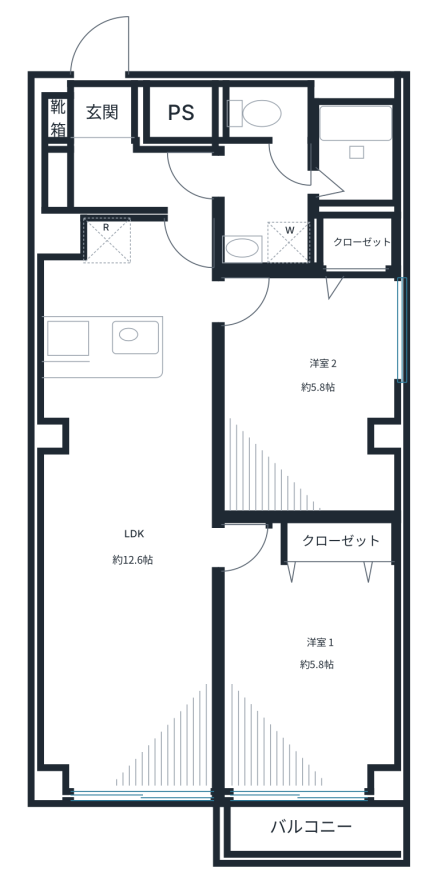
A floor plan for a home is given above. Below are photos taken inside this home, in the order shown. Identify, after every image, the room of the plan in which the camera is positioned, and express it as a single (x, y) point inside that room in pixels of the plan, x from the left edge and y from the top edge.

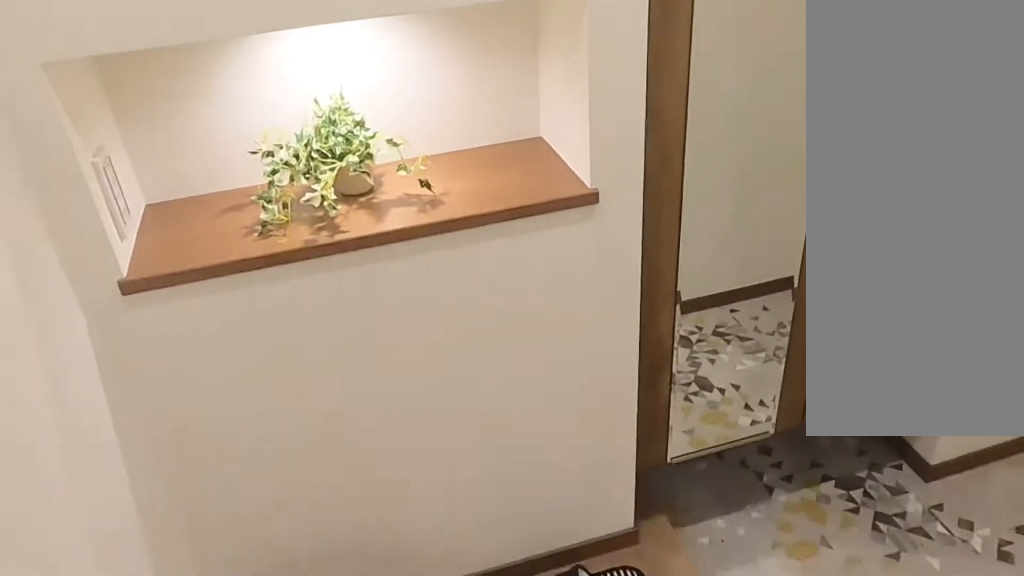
(114, 157)
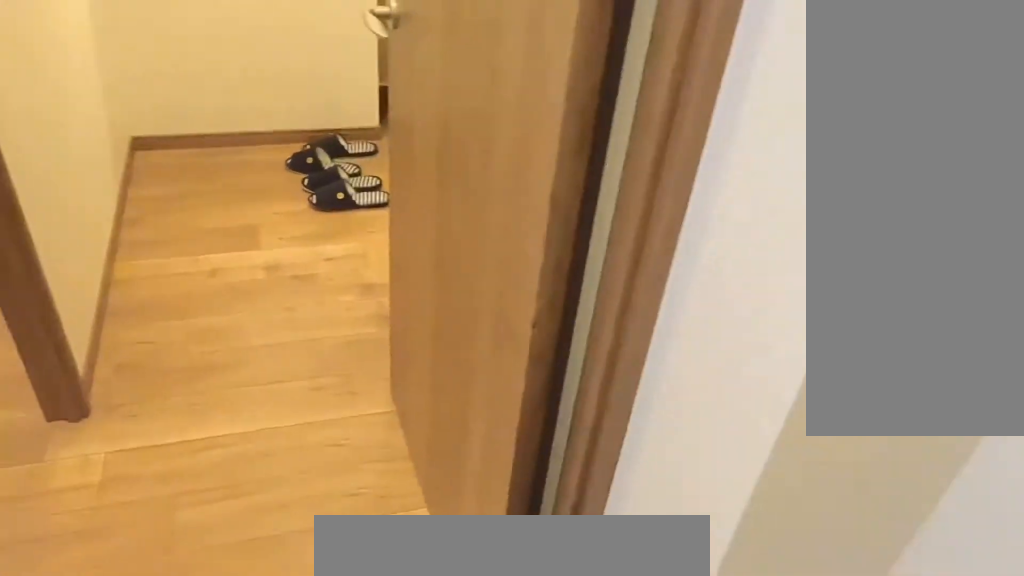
(298, 193)
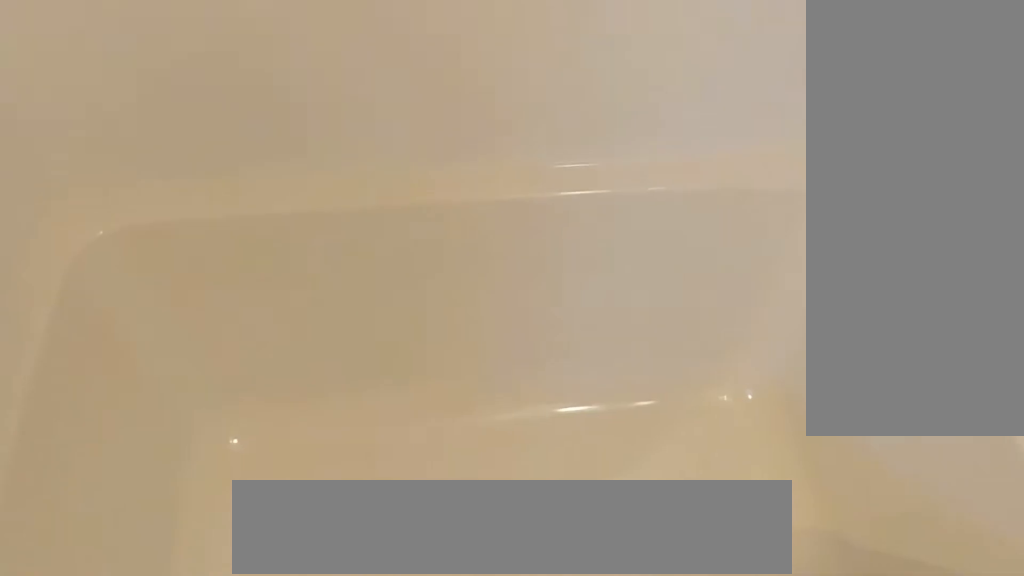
(298, 193)
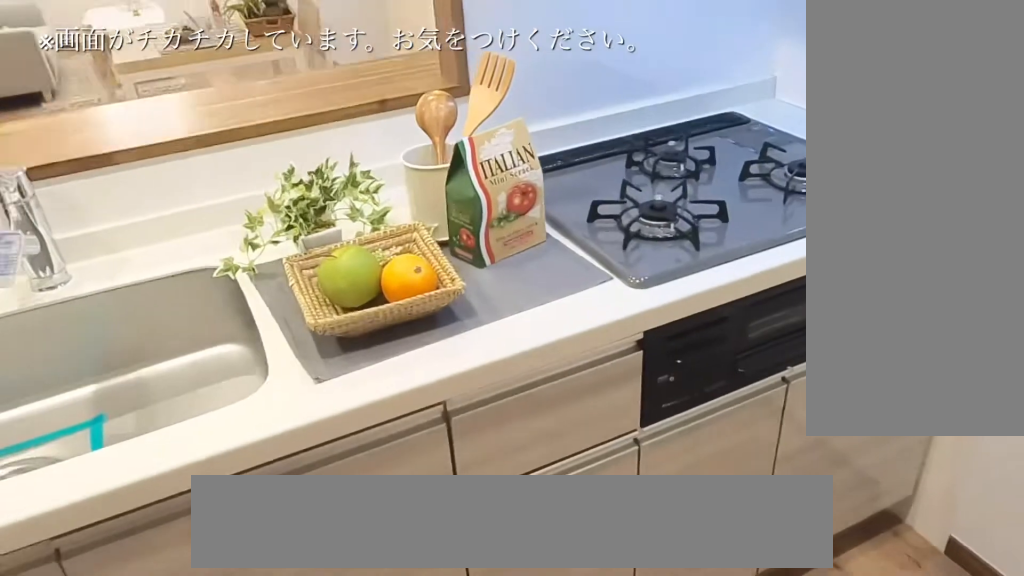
(112, 275)
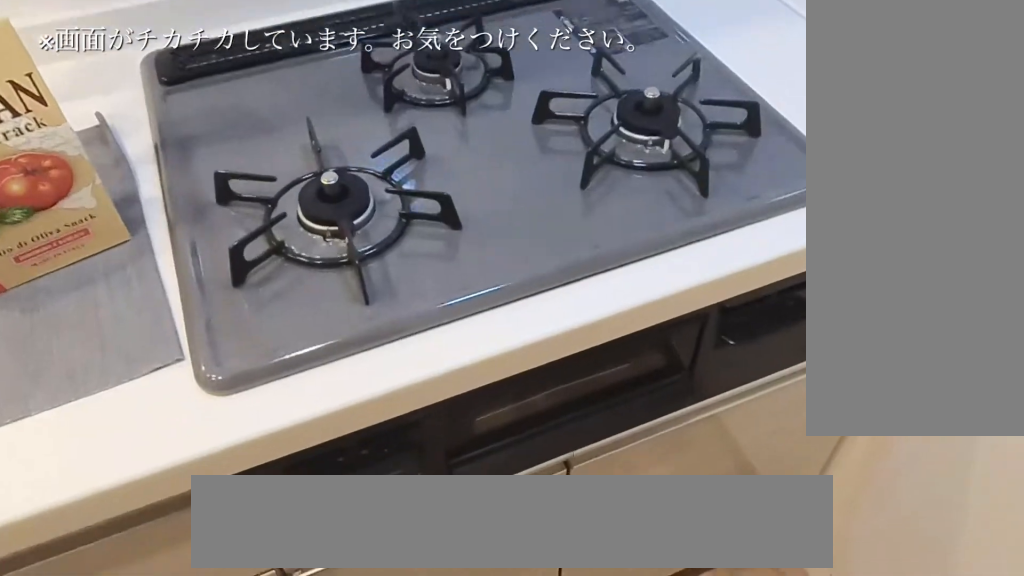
(111, 274)
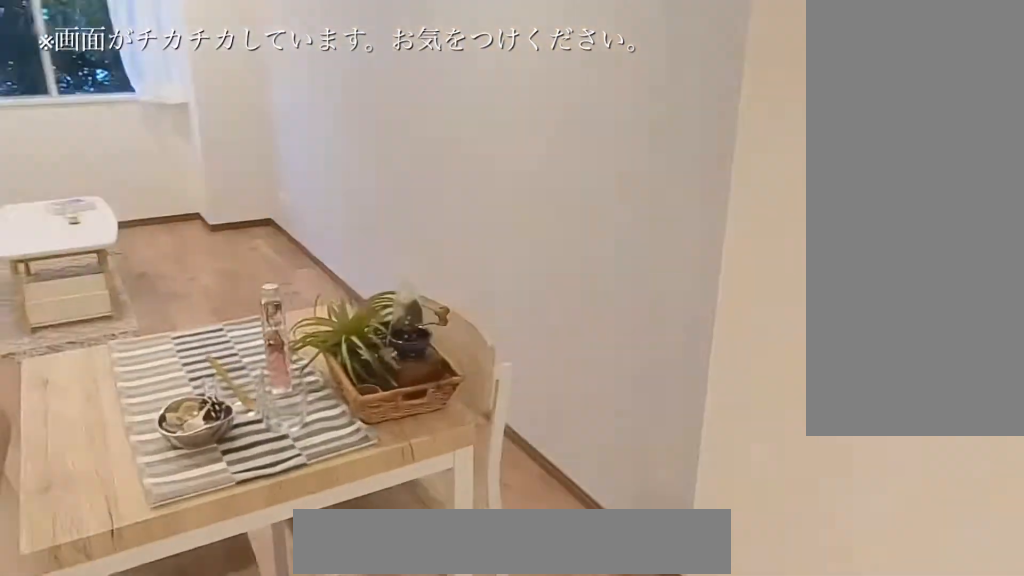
(135, 560)
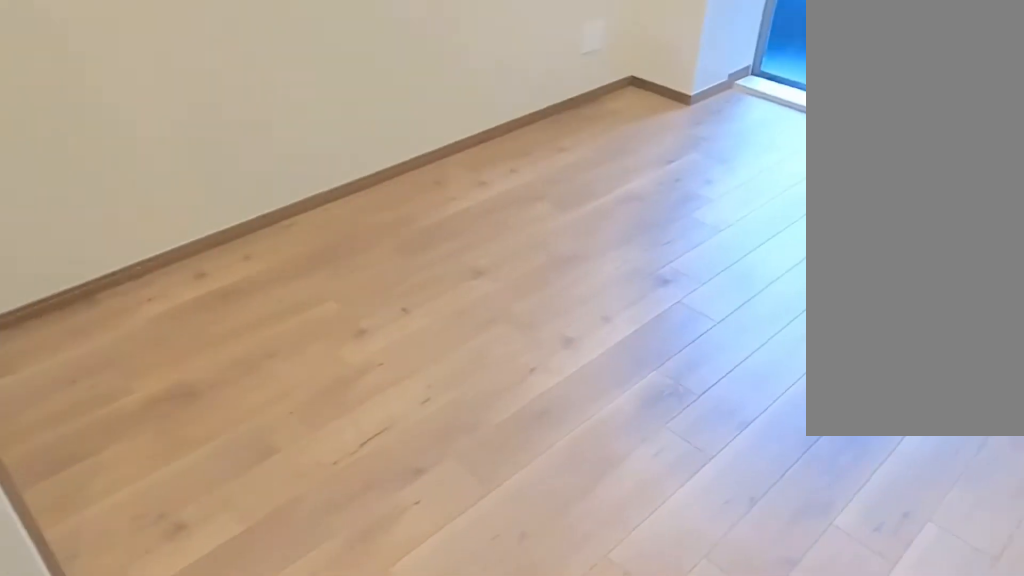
(335, 686)
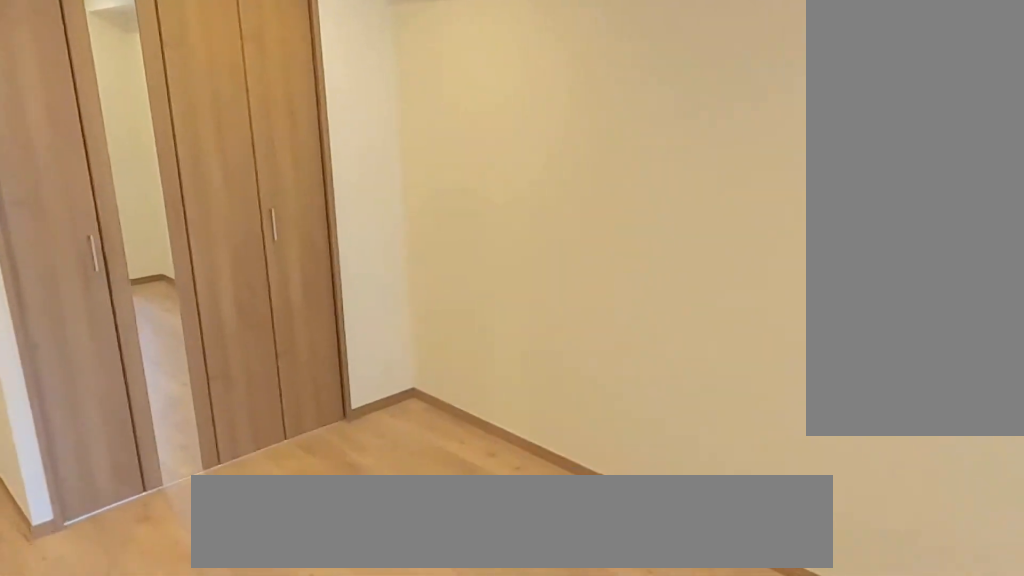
(326, 676)
